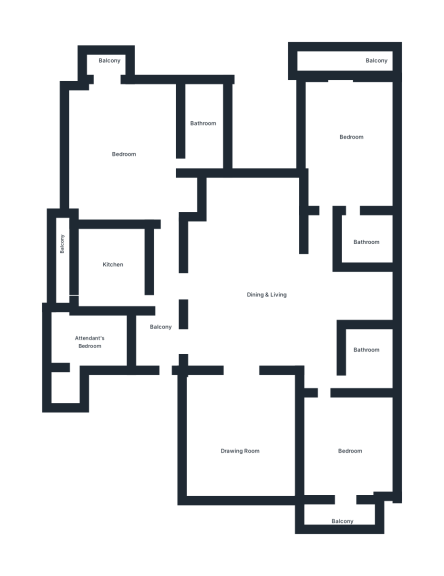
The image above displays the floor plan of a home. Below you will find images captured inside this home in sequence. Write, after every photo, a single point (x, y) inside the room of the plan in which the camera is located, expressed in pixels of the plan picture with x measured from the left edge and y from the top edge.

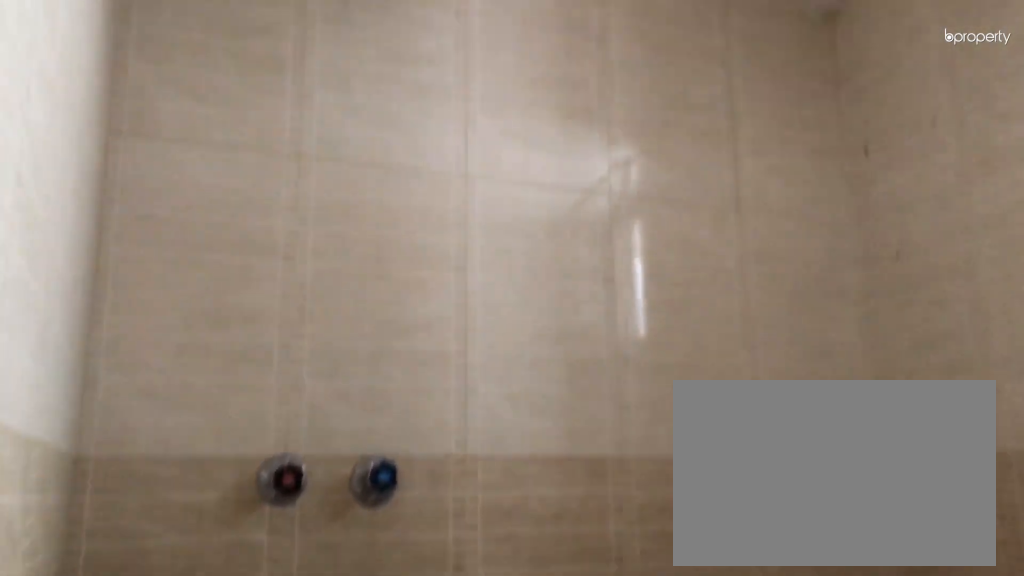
(367, 358)
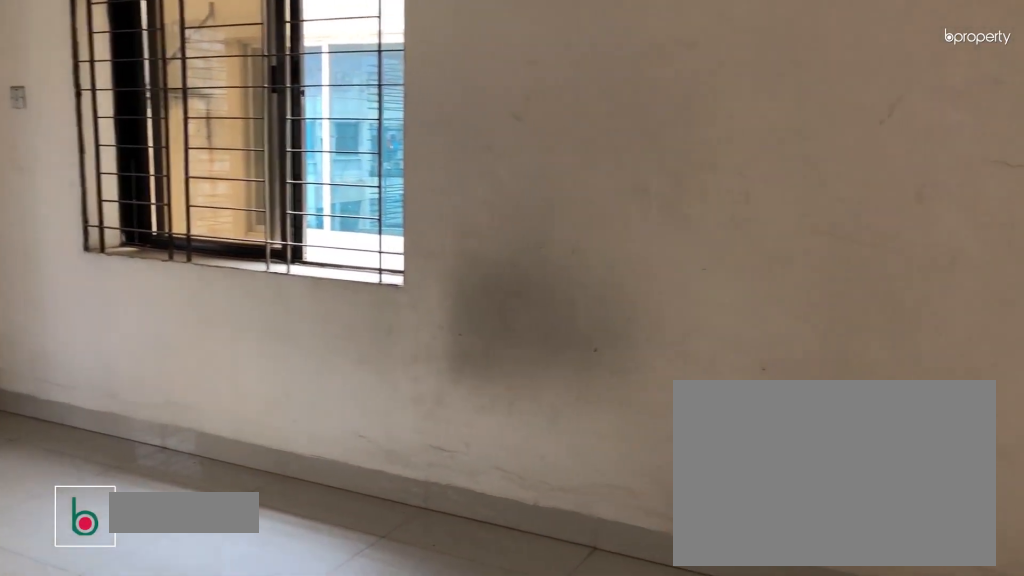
(350, 136)
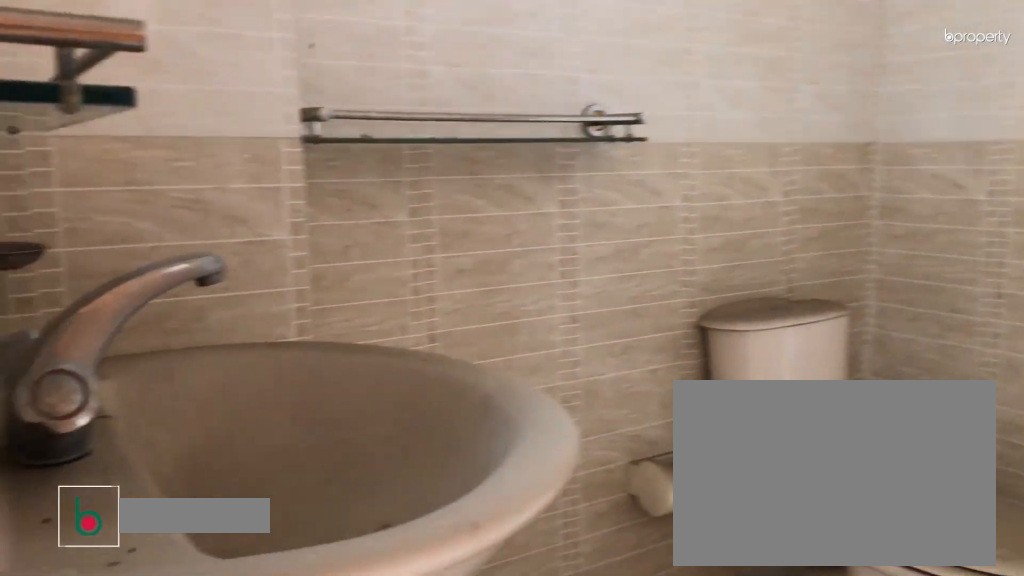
(366, 245)
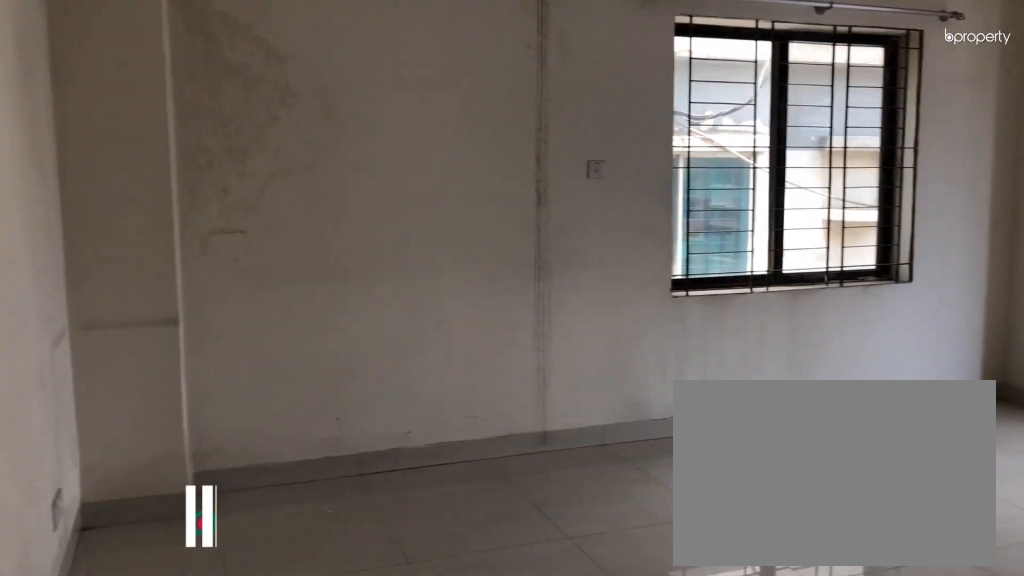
(125, 150)
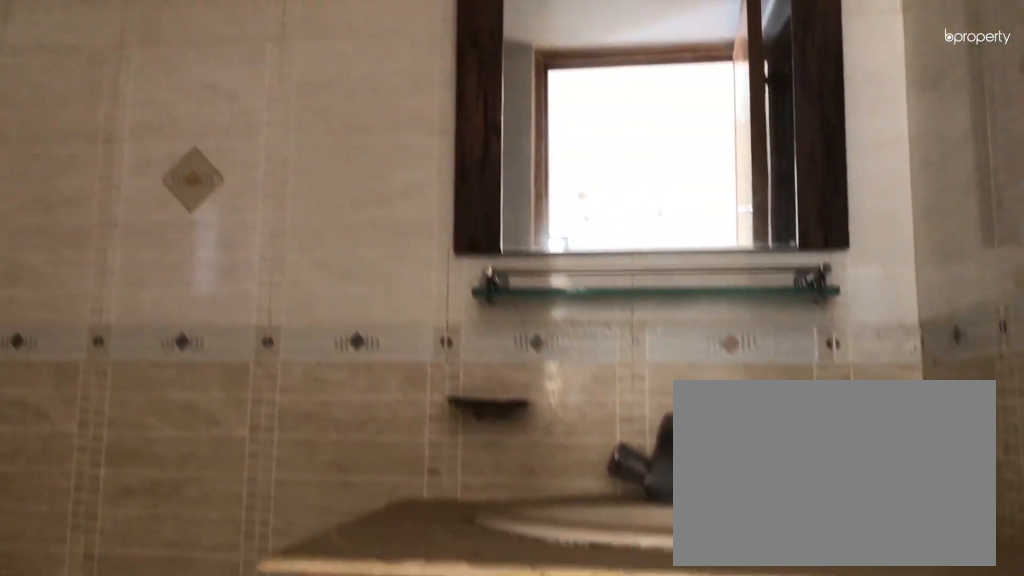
(202, 124)
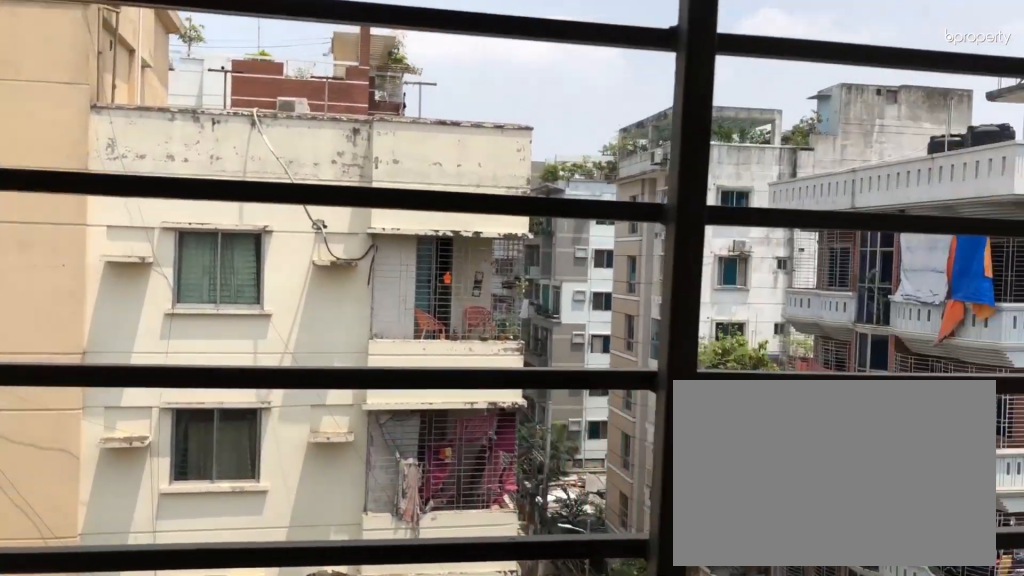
(105, 68)
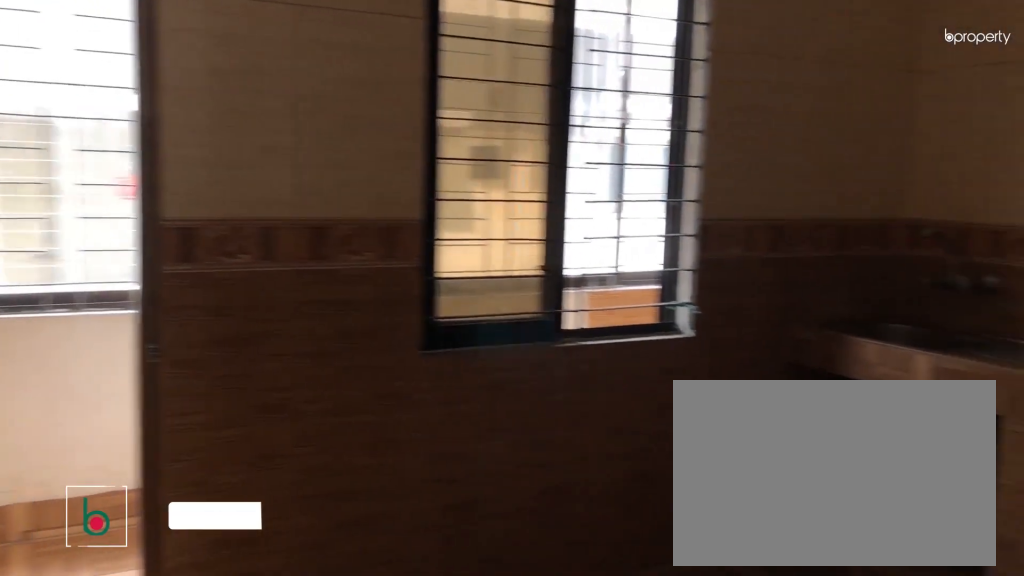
(112, 272)
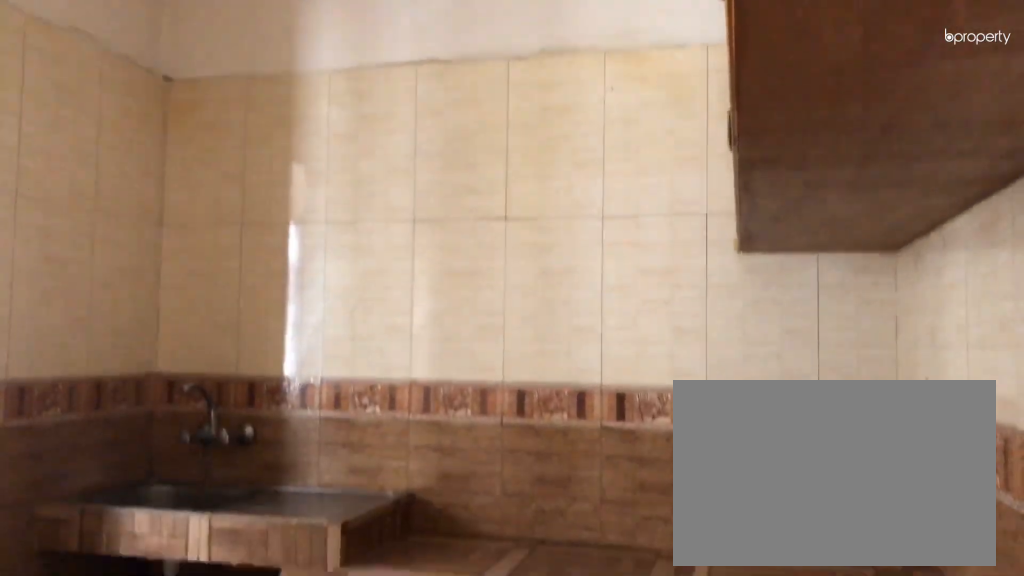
(112, 272)
